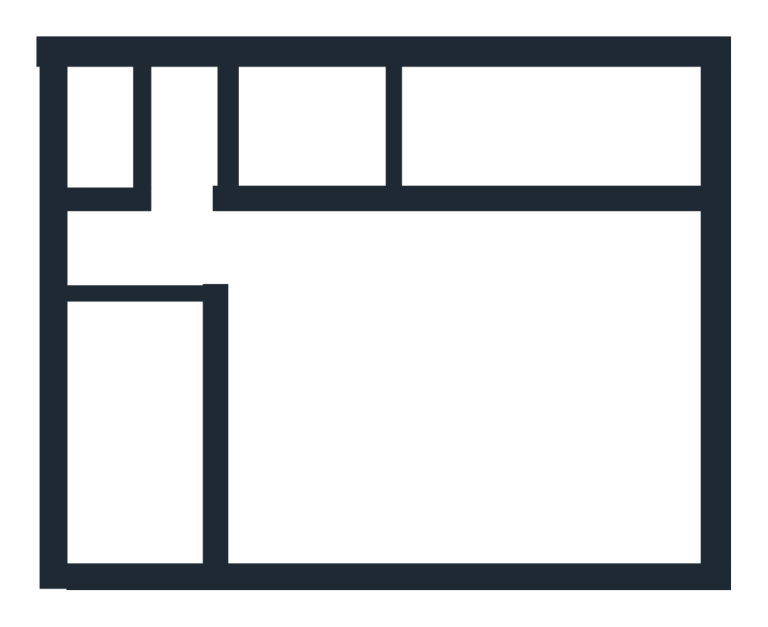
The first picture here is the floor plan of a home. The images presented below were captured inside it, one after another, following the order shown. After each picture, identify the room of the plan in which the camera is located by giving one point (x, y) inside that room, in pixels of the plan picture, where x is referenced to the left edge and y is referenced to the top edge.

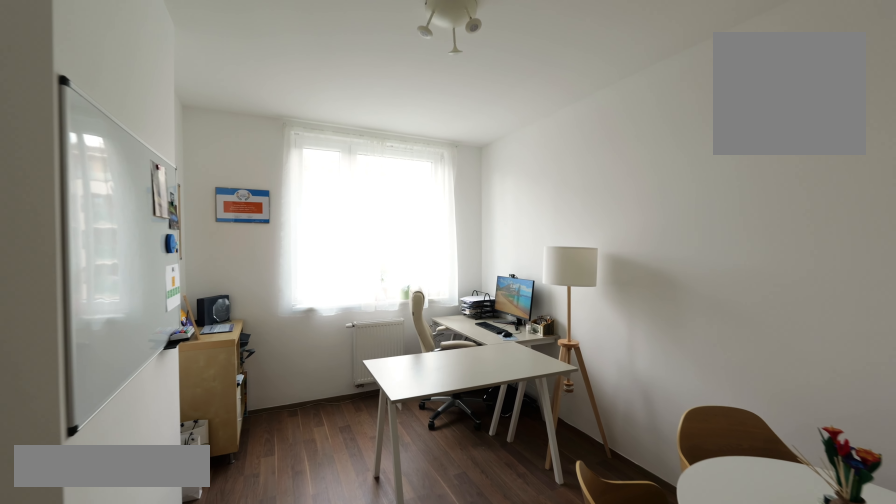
(126, 468)
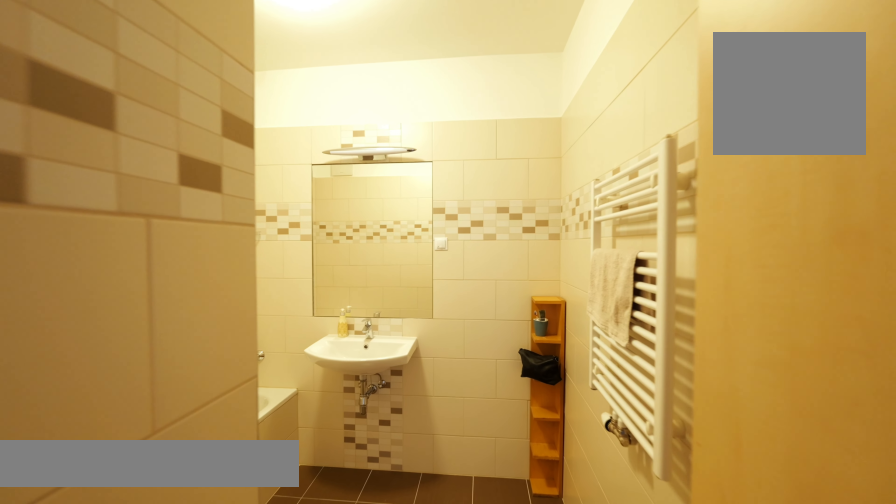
(290, 142)
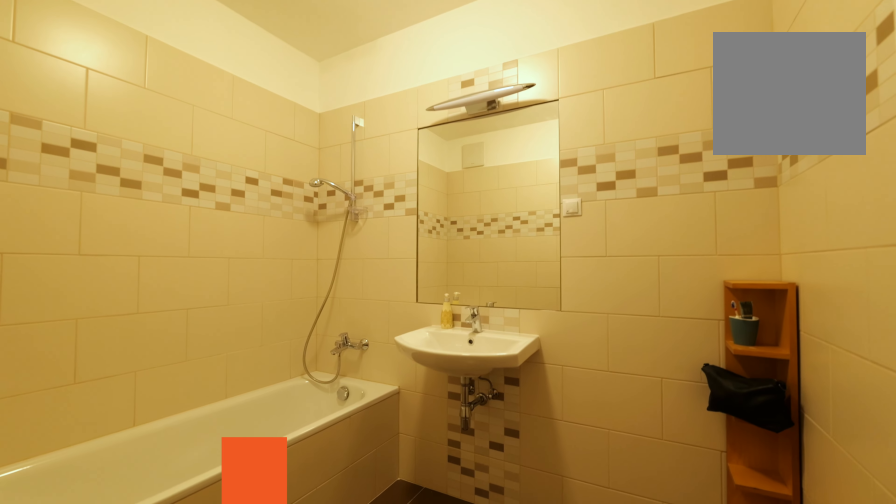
(290, 142)
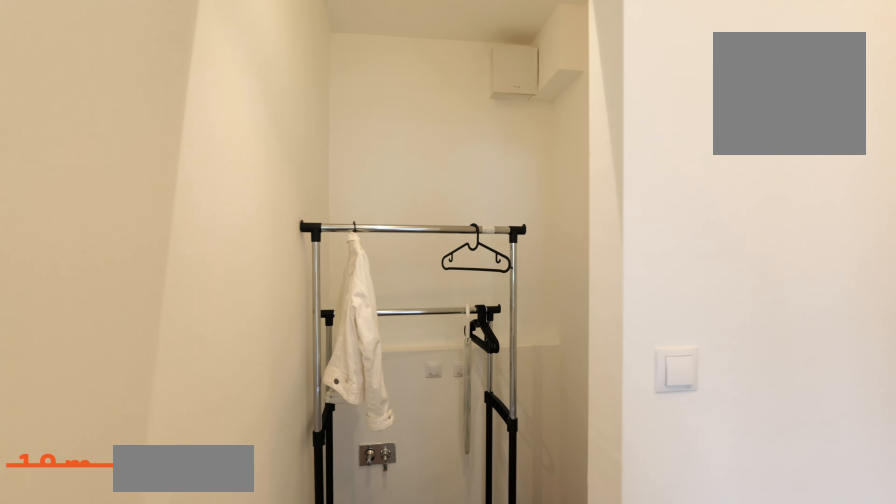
(116, 276)
